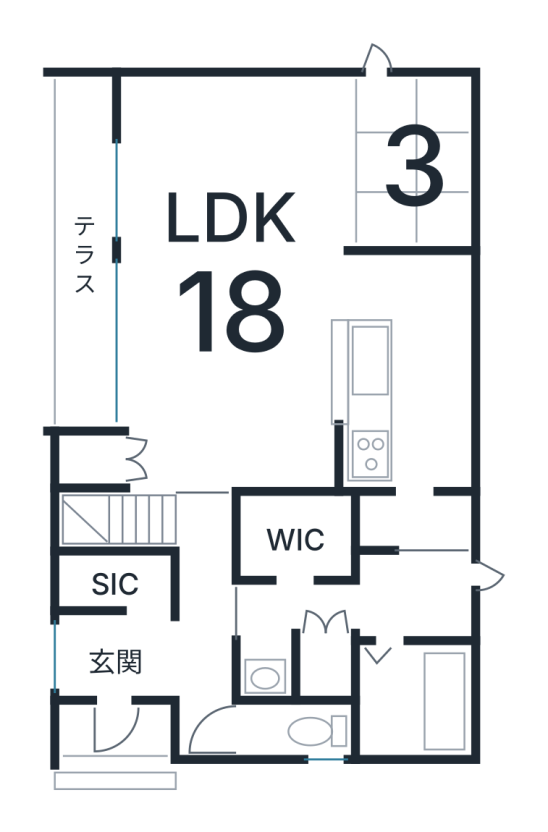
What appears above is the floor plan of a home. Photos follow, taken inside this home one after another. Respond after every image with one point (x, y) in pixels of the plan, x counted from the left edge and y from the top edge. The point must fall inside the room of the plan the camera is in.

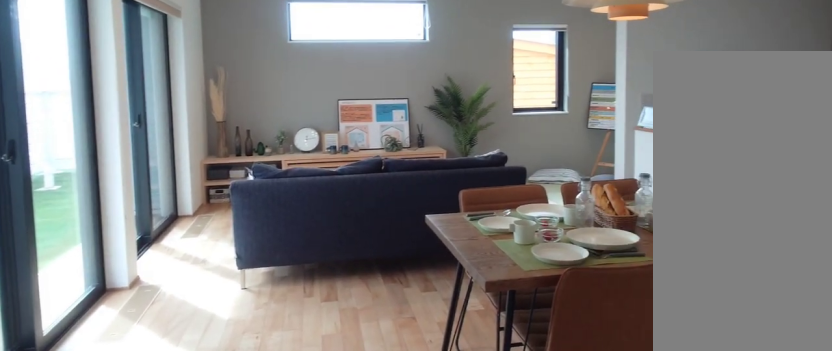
(227, 135)
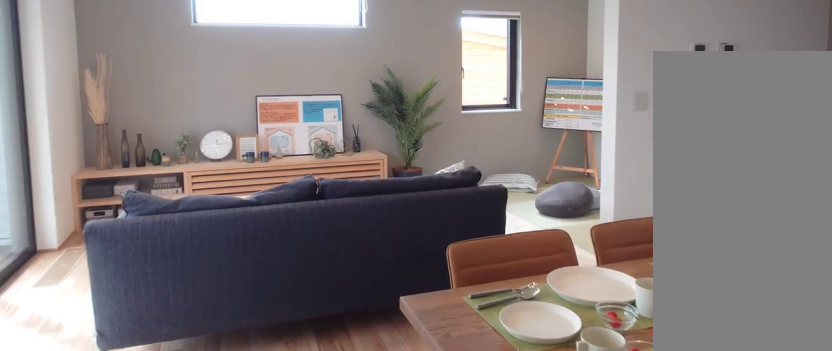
(227, 135)
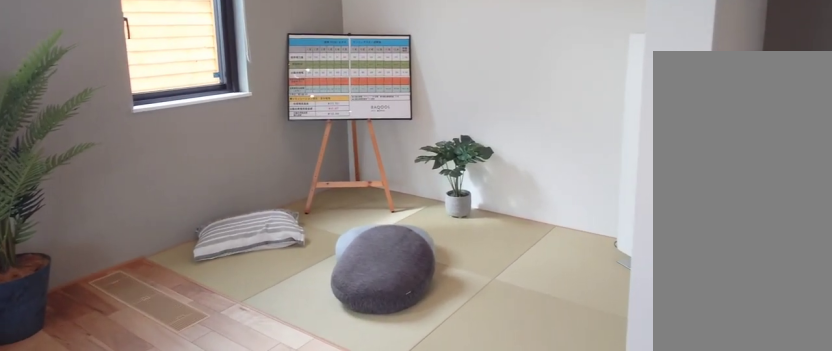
(411, 176)
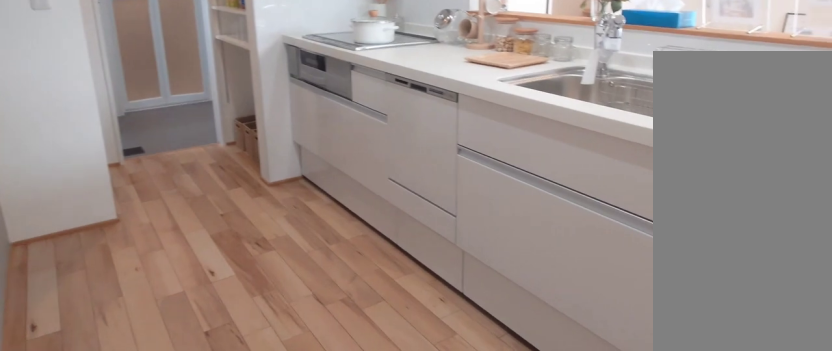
(412, 402)
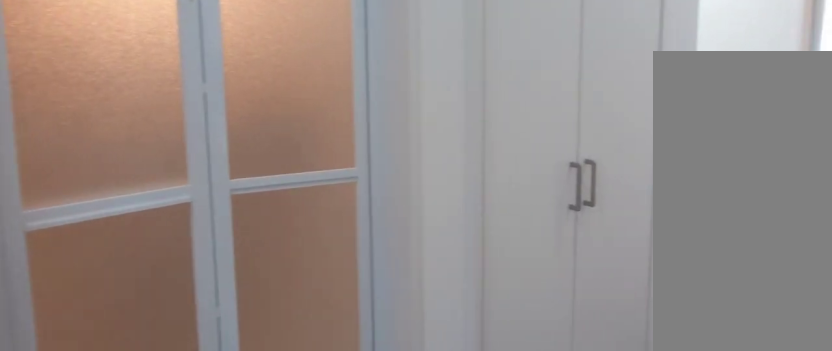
(378, 595)
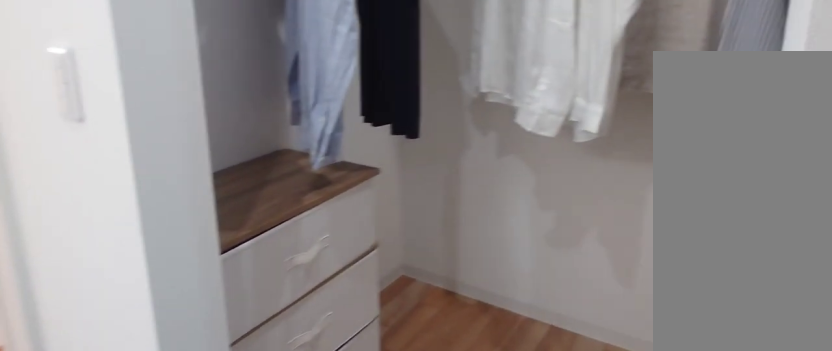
(287, 538)
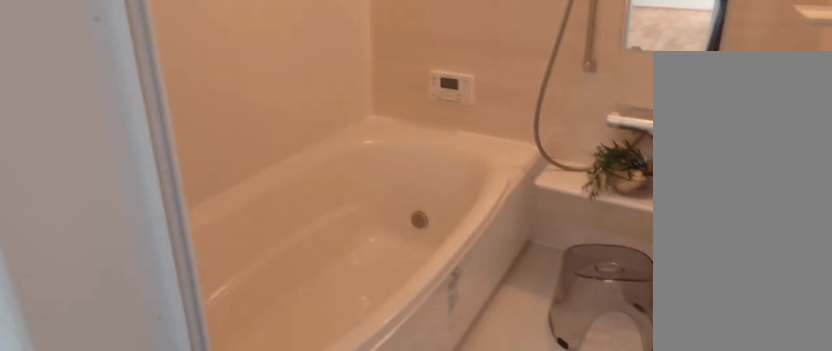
(402, 713)
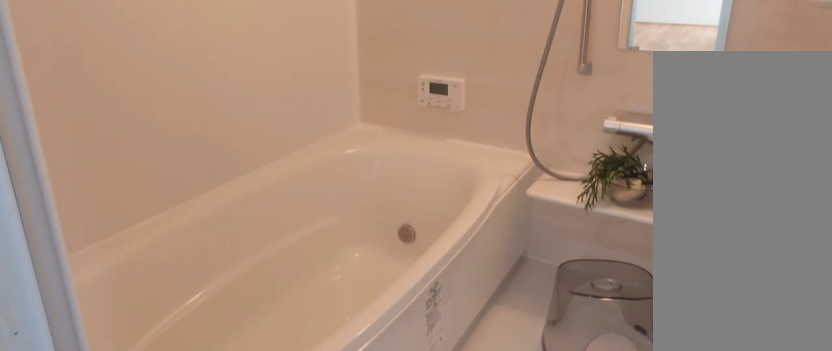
(402, 713)
